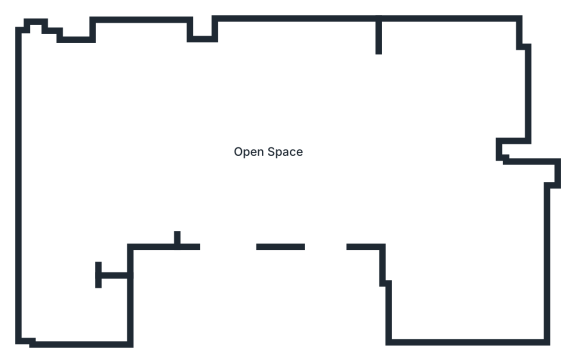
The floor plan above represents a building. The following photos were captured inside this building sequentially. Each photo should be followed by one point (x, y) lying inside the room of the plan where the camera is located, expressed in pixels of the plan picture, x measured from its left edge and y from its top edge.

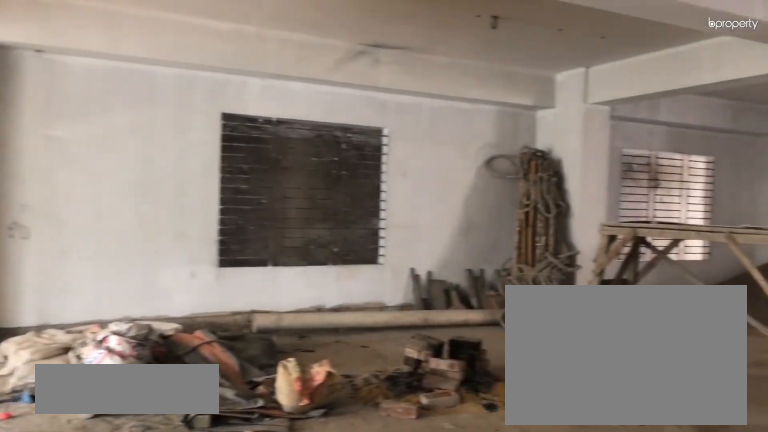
(268, 153)
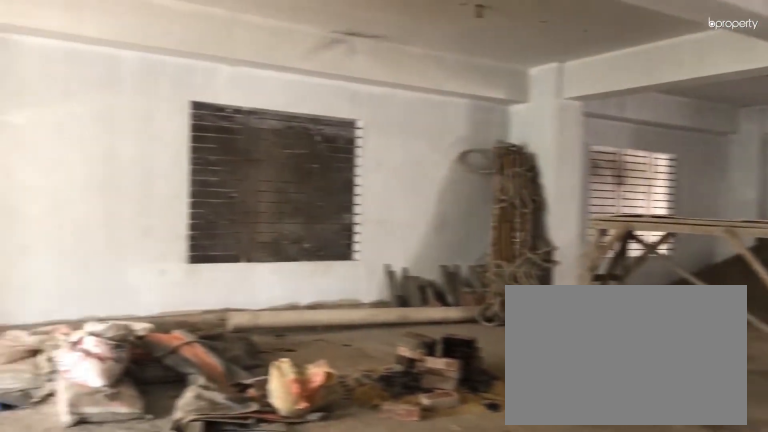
(268, 153)
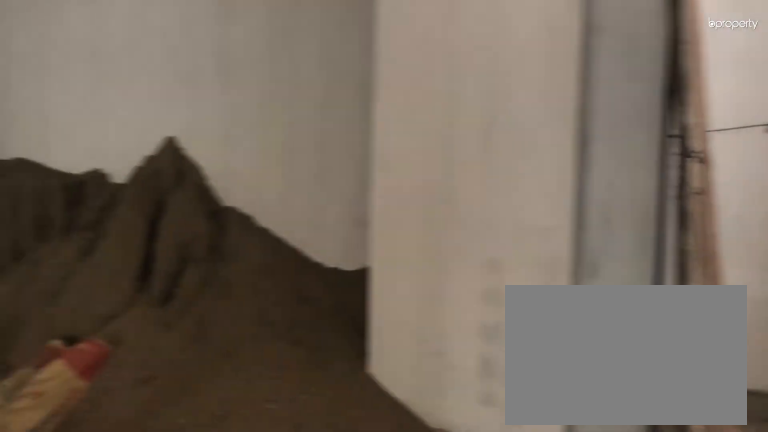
(418, 132)
